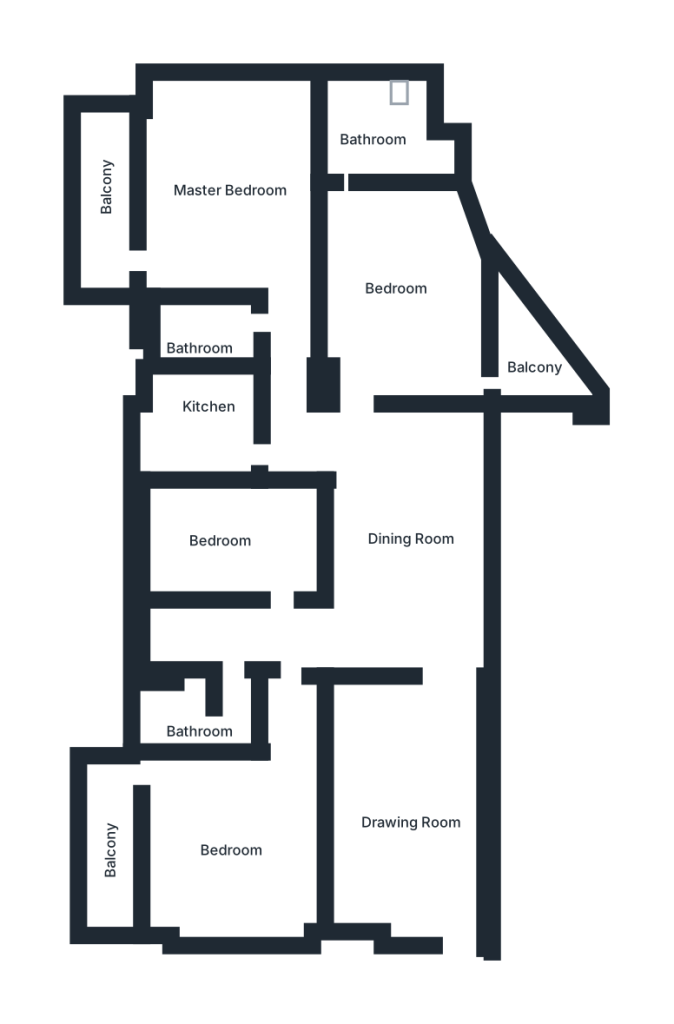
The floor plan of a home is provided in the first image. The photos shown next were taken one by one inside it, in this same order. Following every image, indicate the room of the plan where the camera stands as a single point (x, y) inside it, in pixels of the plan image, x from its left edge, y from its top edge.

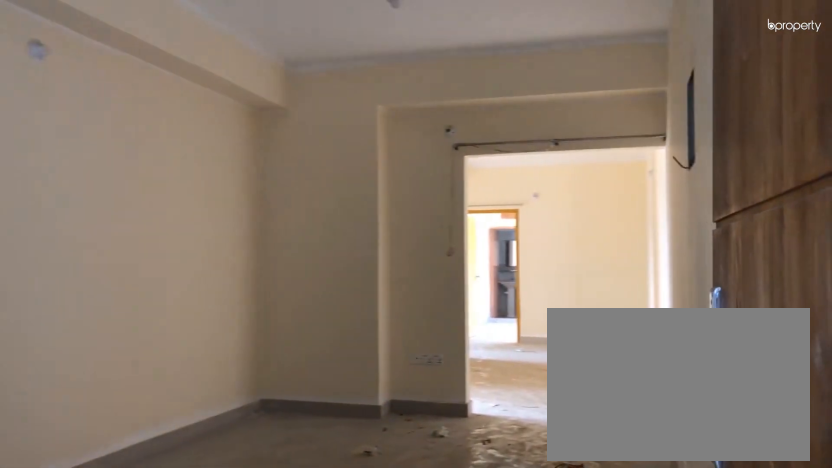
(407, 799)
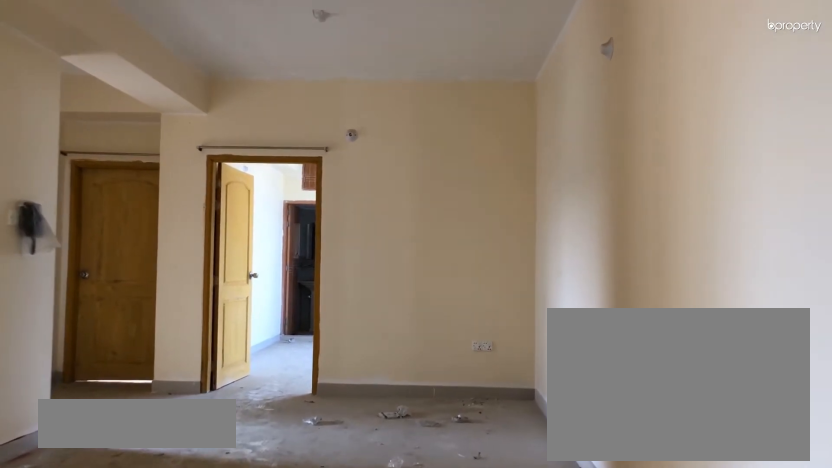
(410, 547)
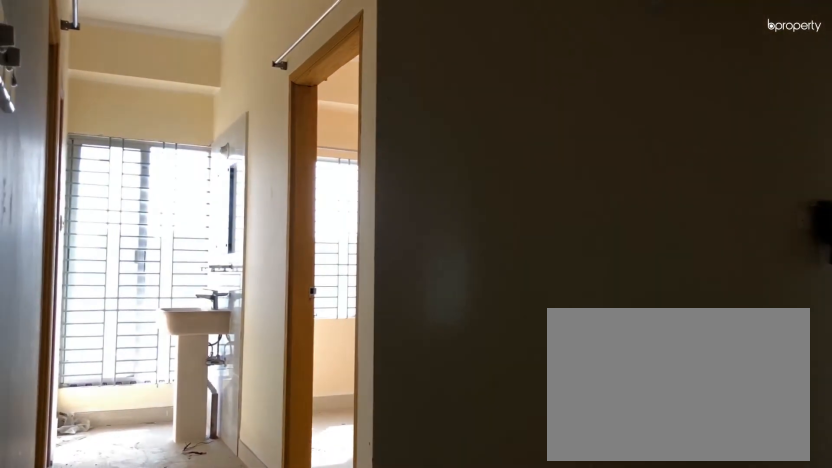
(410, 547)
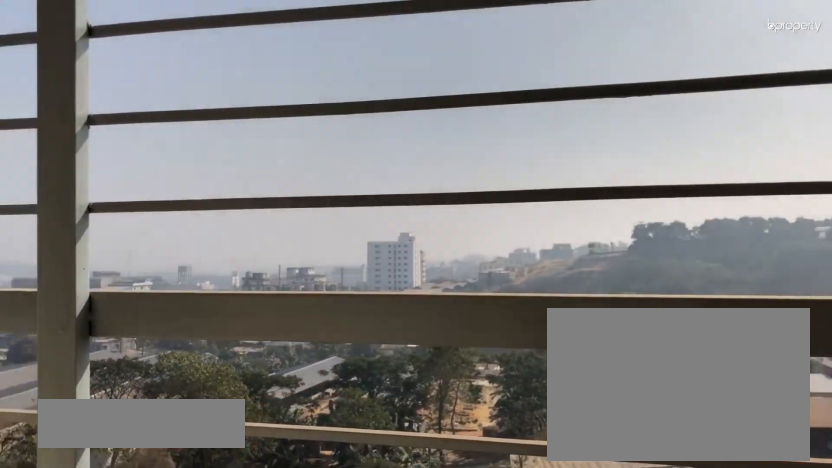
(102, 834)
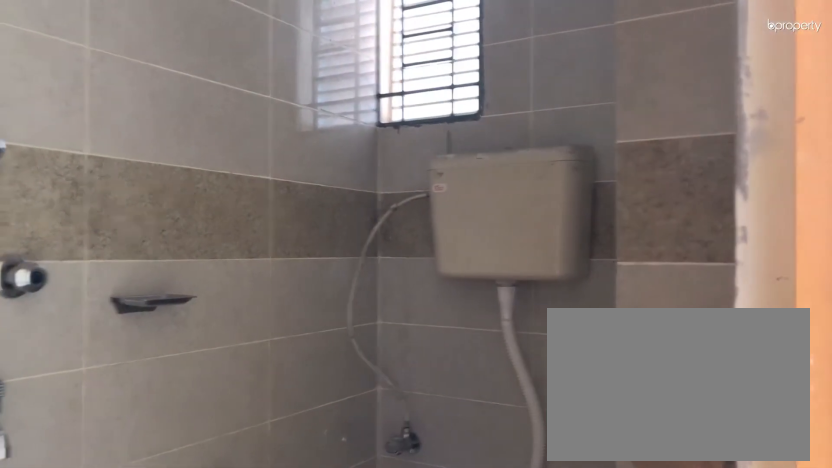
(191, 710)
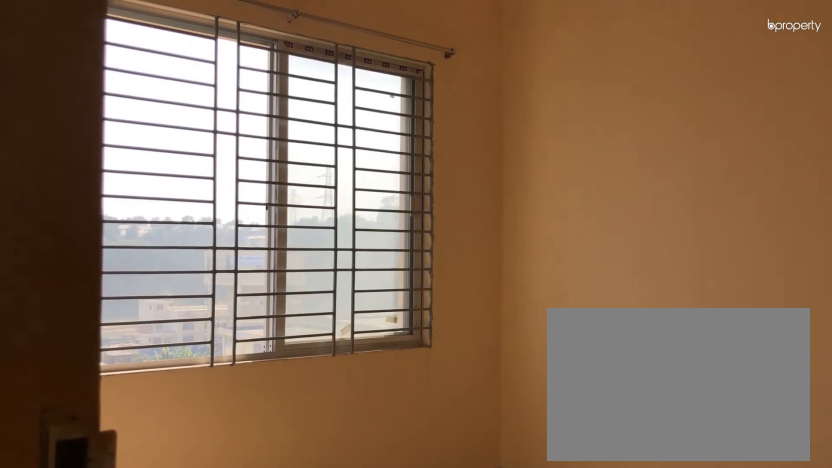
(216, 537)
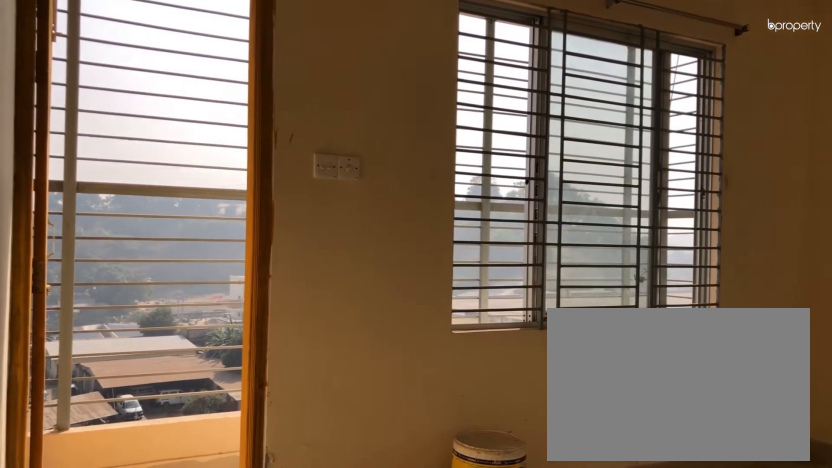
(226, 185)
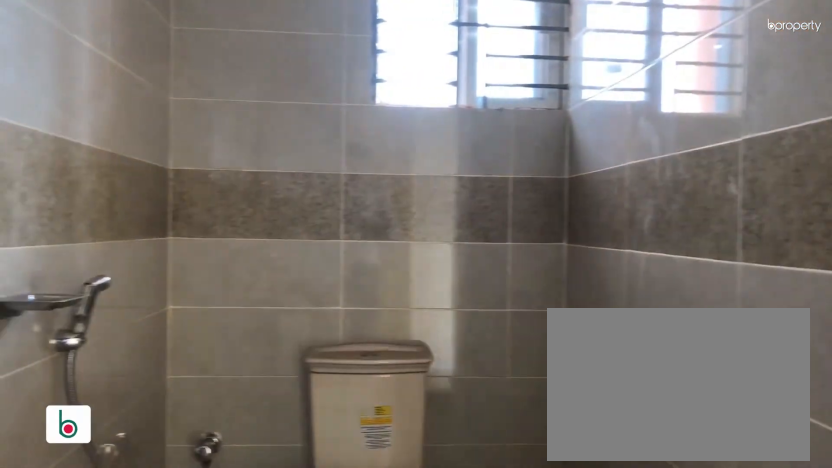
(205, 338)
